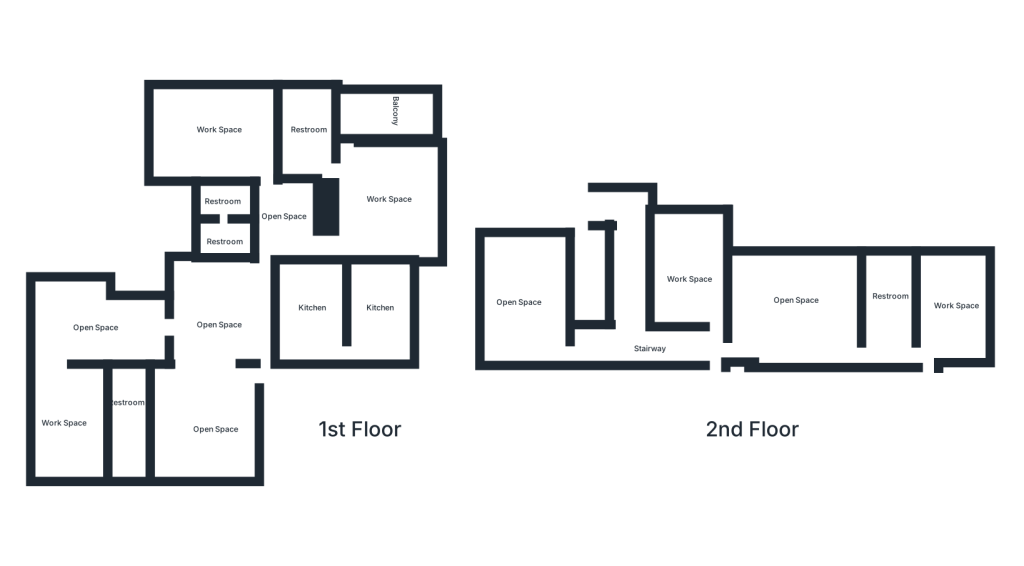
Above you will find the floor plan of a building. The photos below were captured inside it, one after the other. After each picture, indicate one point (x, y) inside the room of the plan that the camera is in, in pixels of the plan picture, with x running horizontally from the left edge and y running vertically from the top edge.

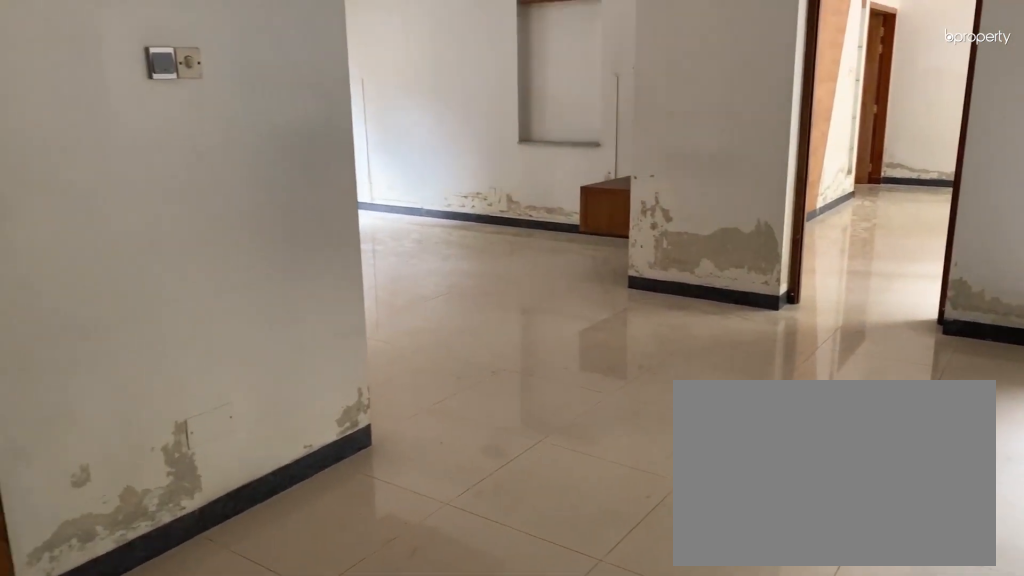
(216, 309)
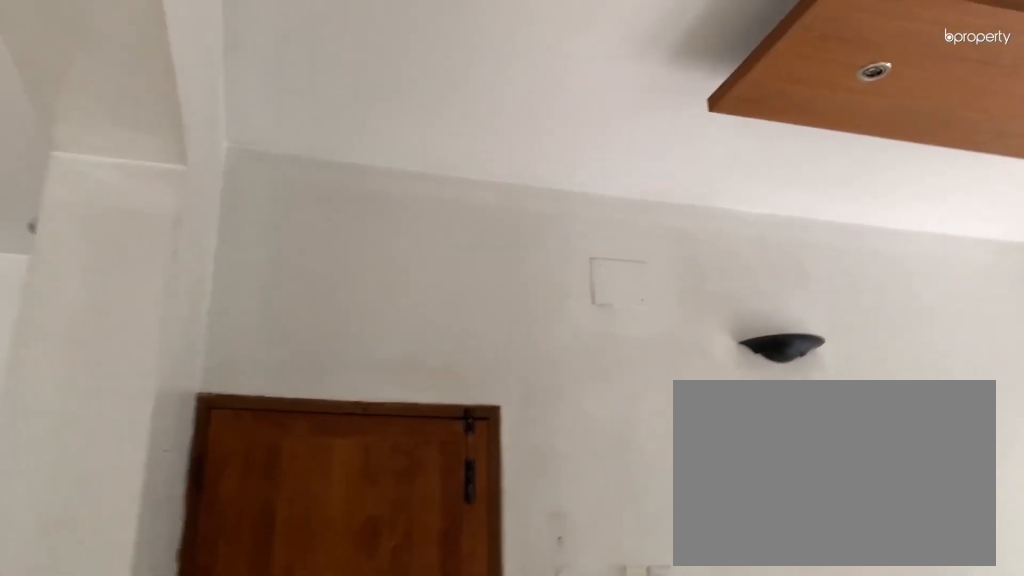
(202, 422)
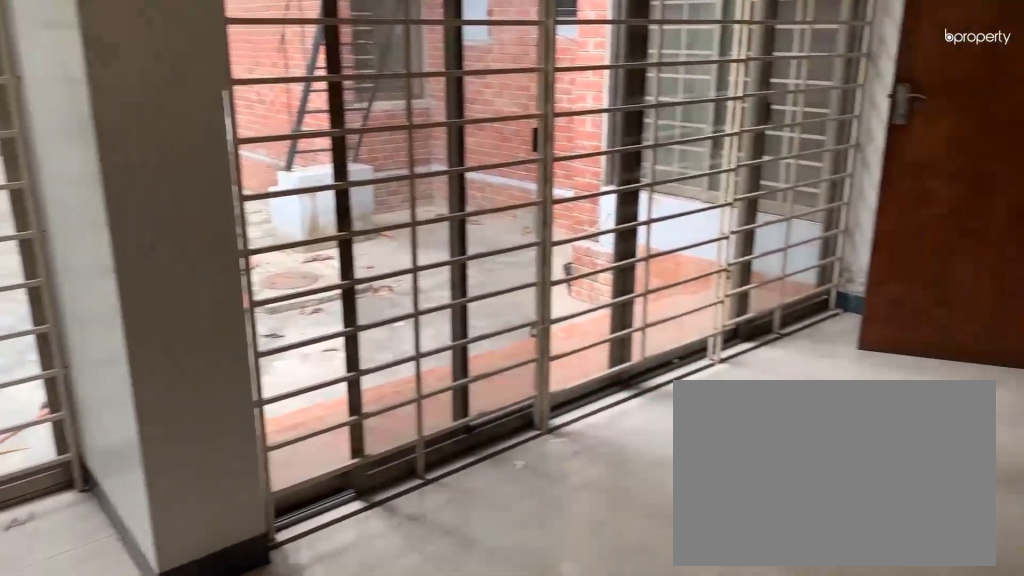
(82, 327)
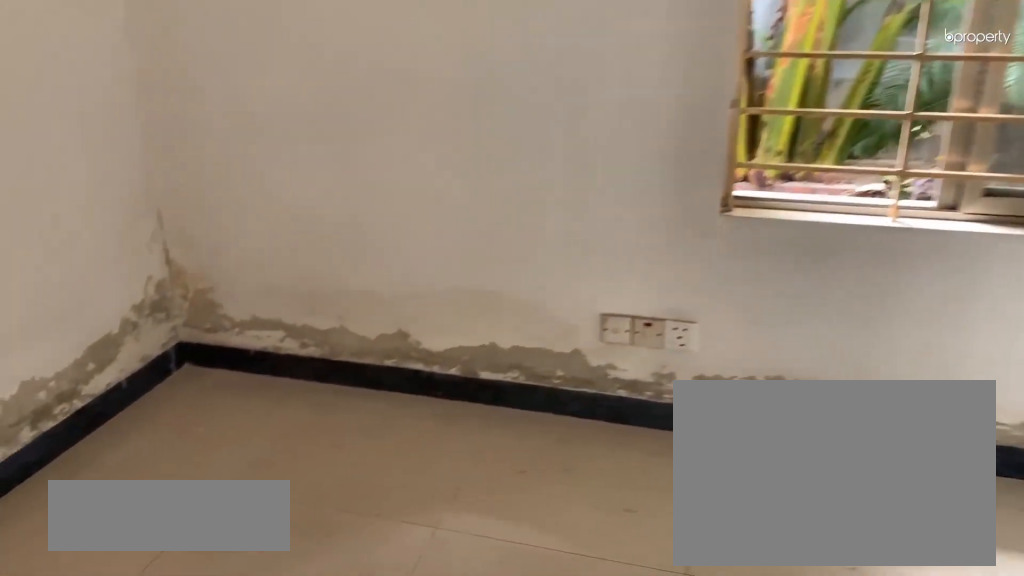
(70, 425)
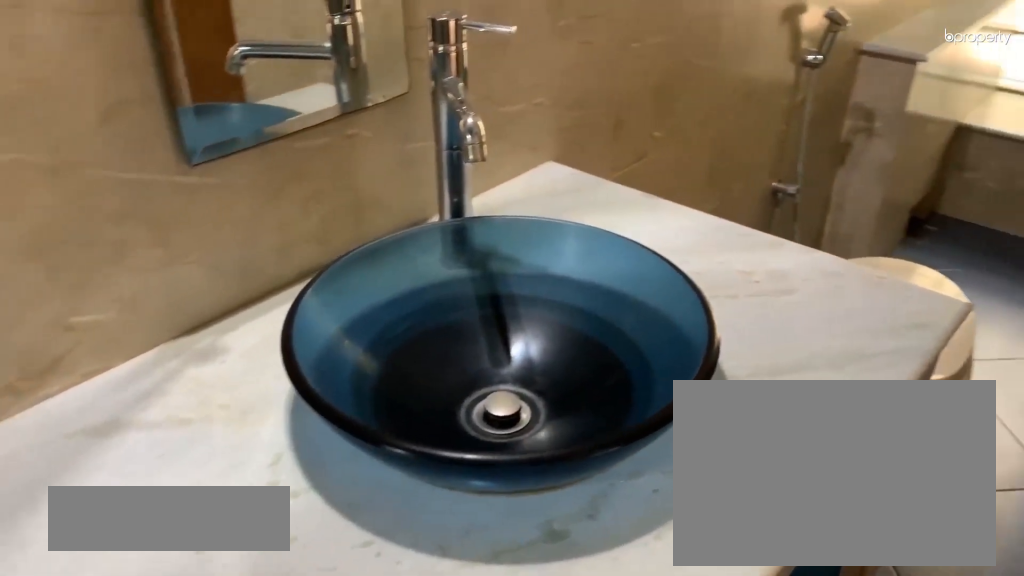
(134, 411)
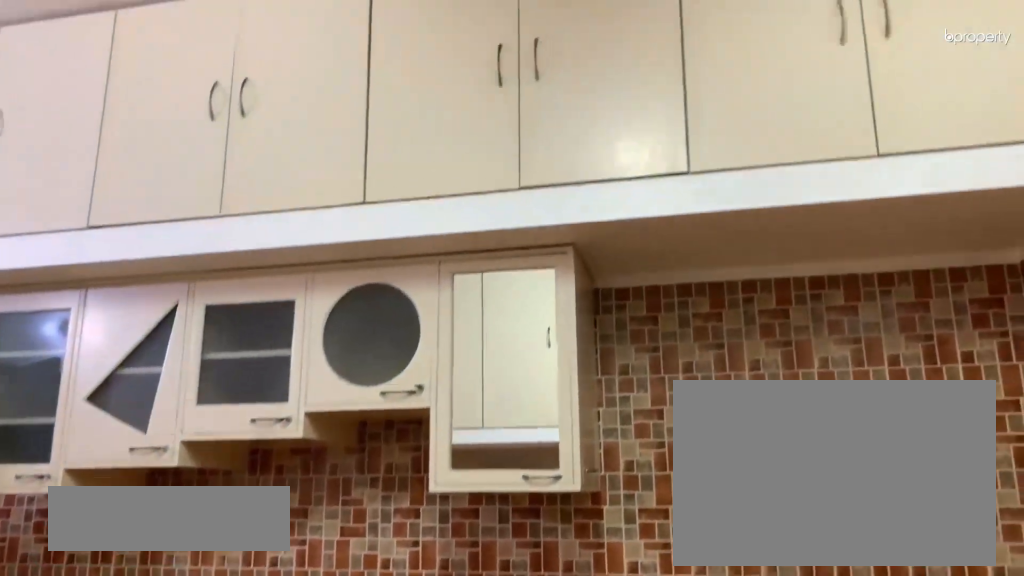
(310, 319)
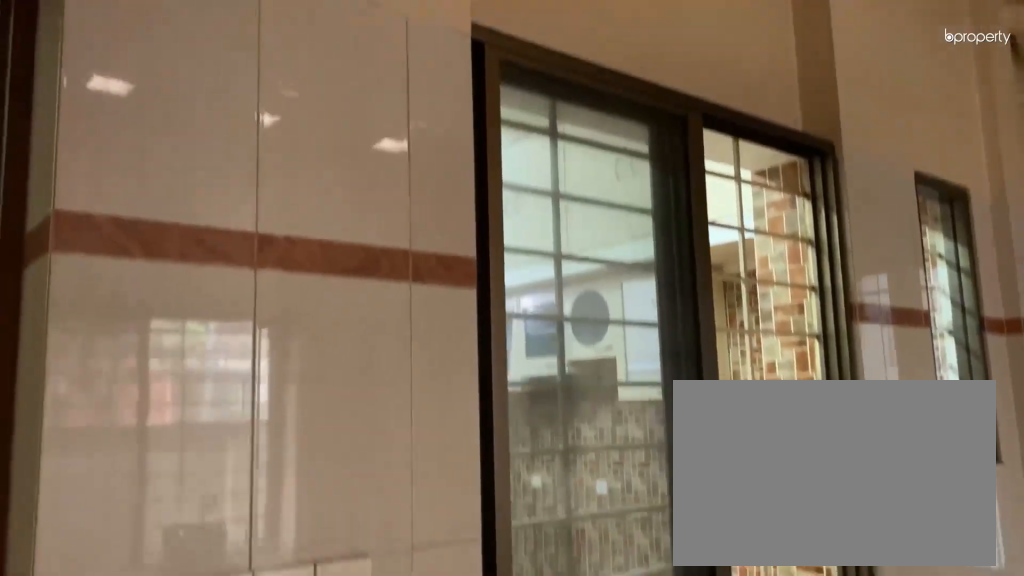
(382, 318)
